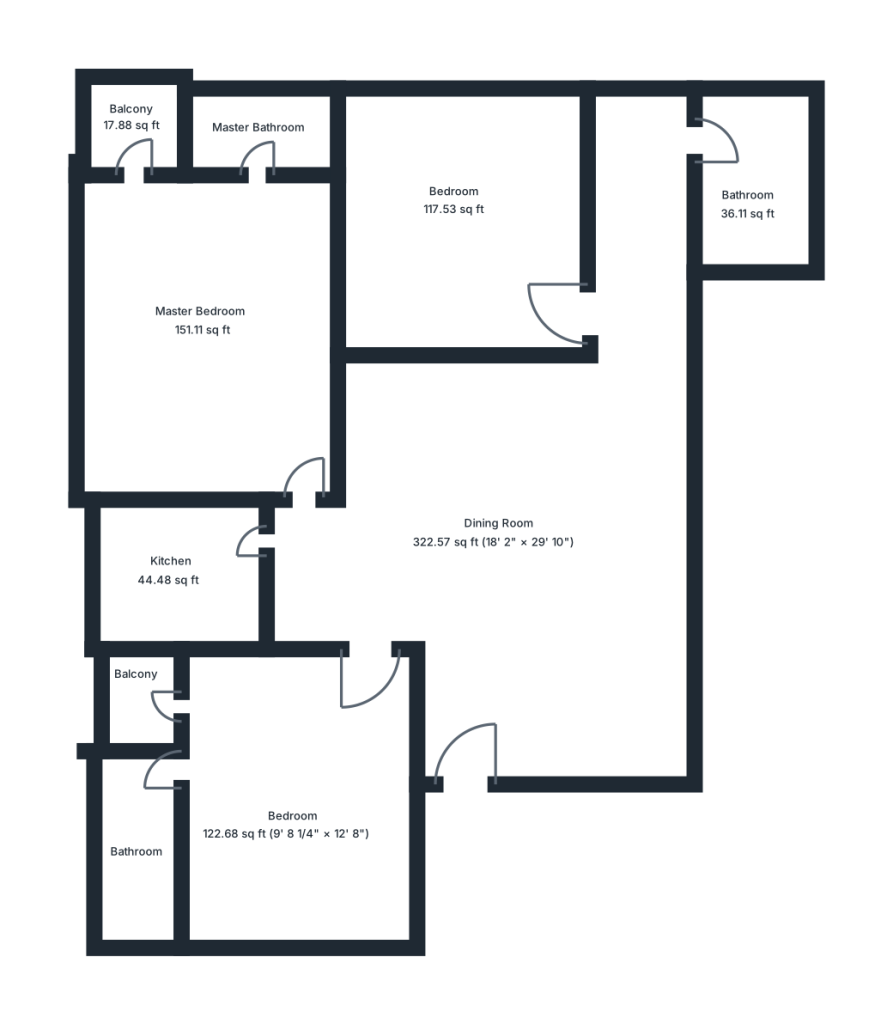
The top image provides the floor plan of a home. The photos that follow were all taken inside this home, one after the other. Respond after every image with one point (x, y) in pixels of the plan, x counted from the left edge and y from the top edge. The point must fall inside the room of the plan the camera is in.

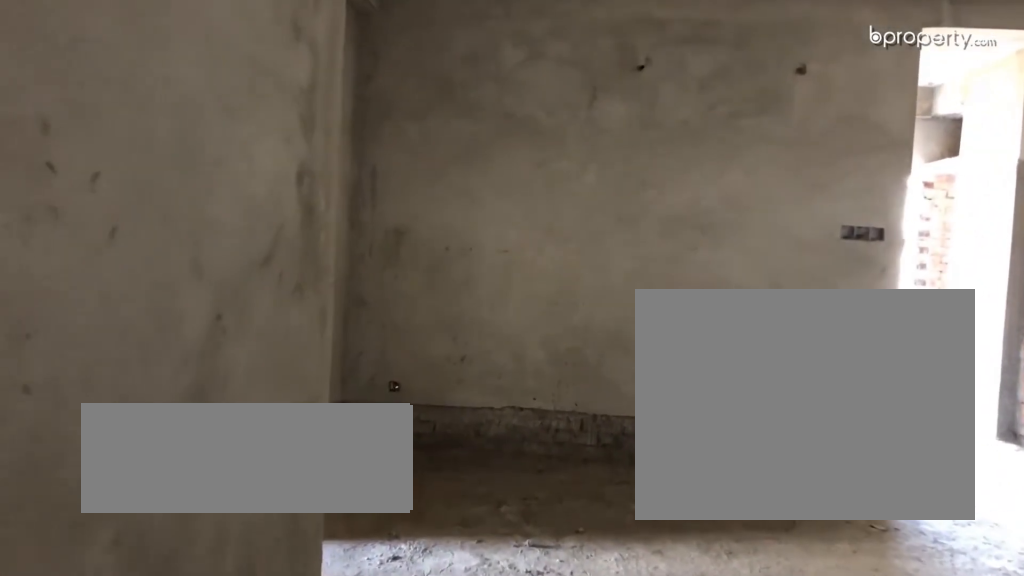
(500, 690)
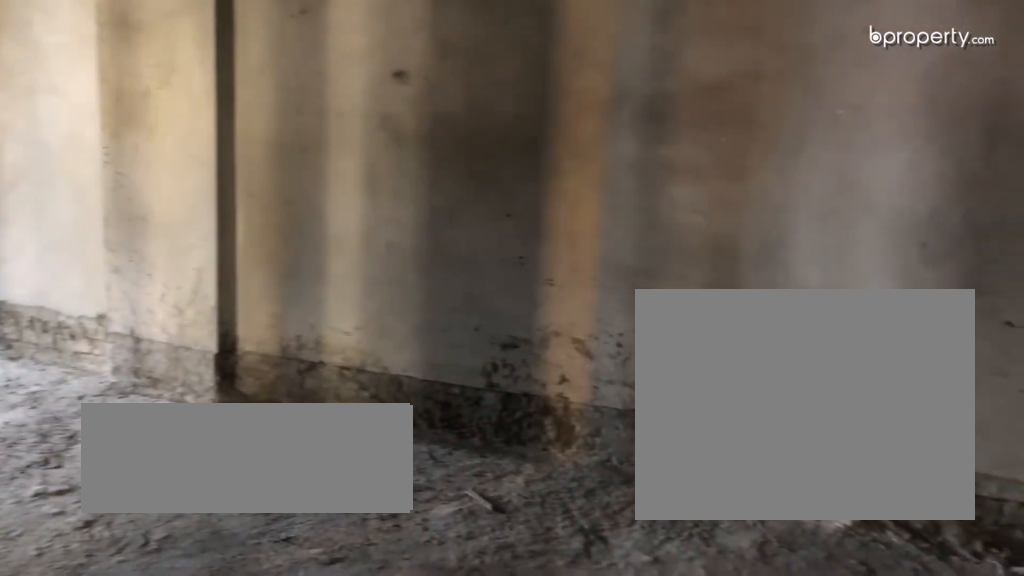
(532, 562)
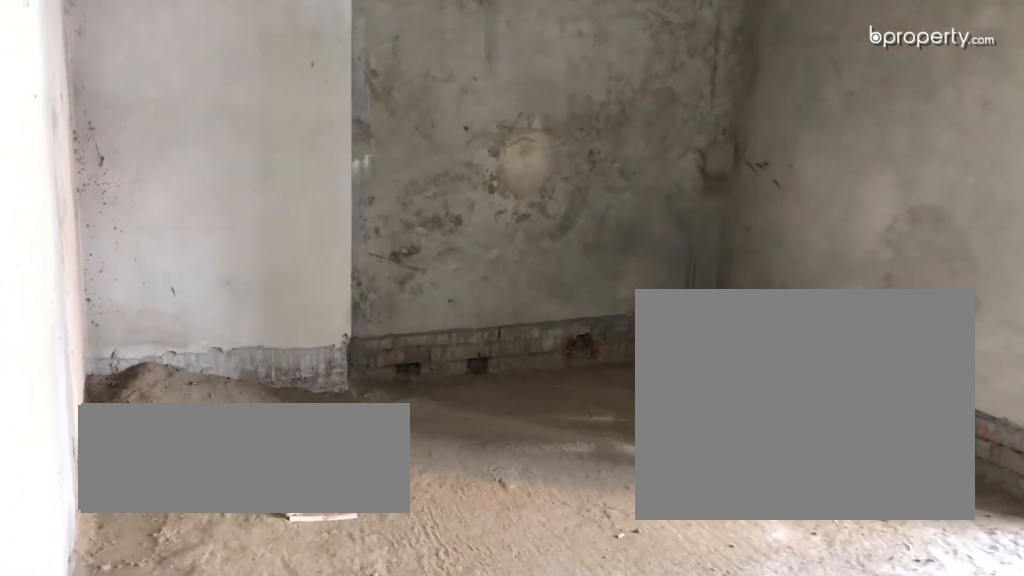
(293, 788)
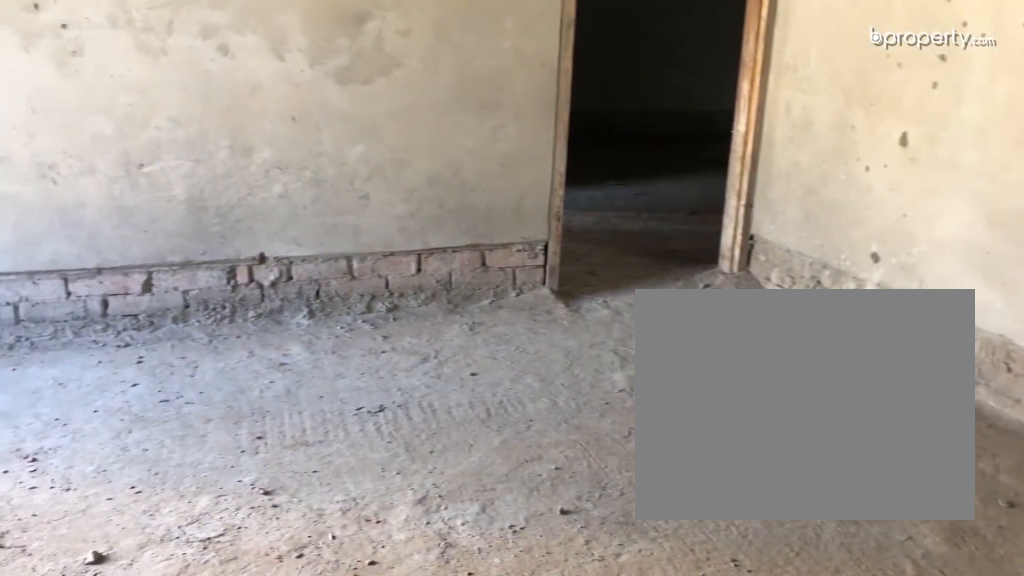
(293, 789)
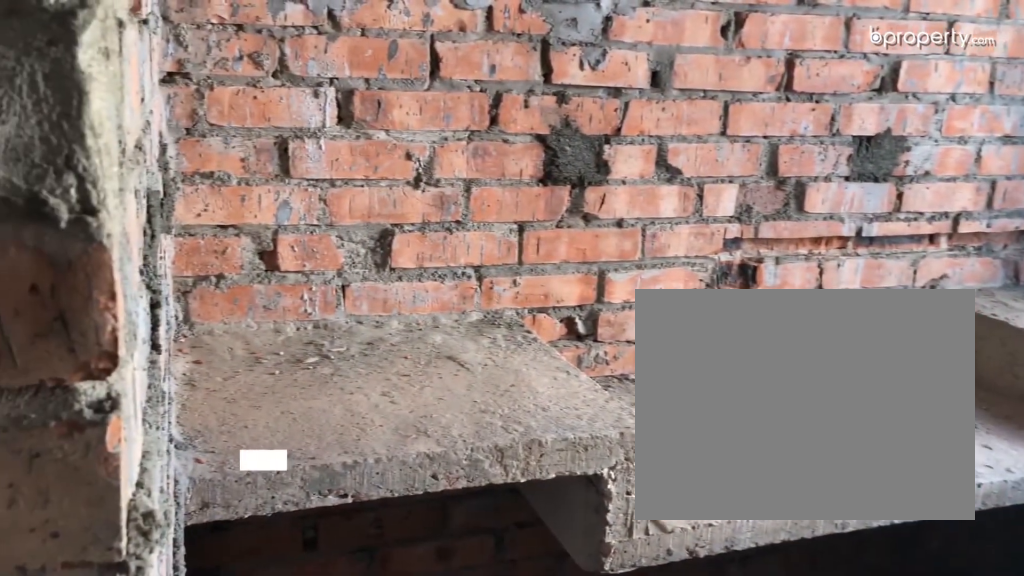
(176, 567)
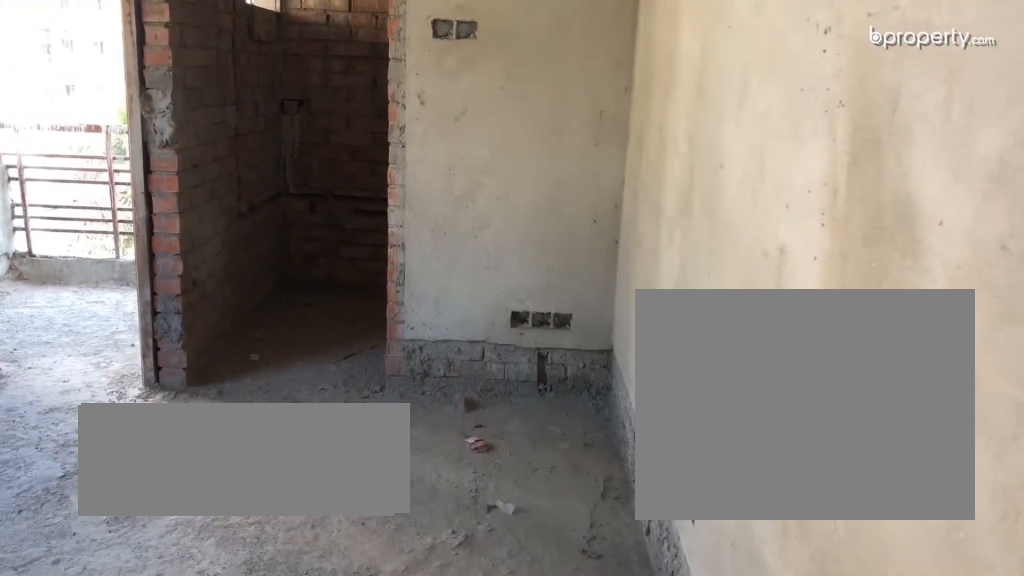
(239, 329)
